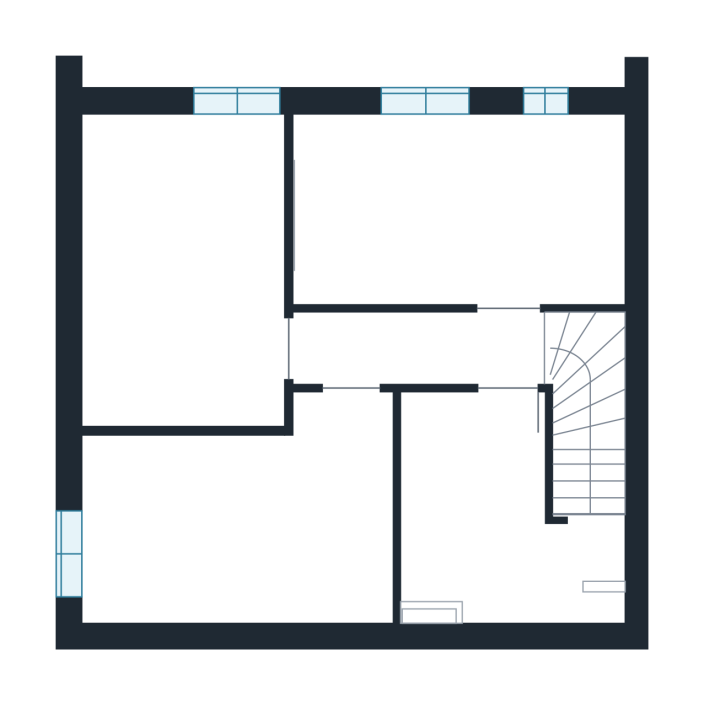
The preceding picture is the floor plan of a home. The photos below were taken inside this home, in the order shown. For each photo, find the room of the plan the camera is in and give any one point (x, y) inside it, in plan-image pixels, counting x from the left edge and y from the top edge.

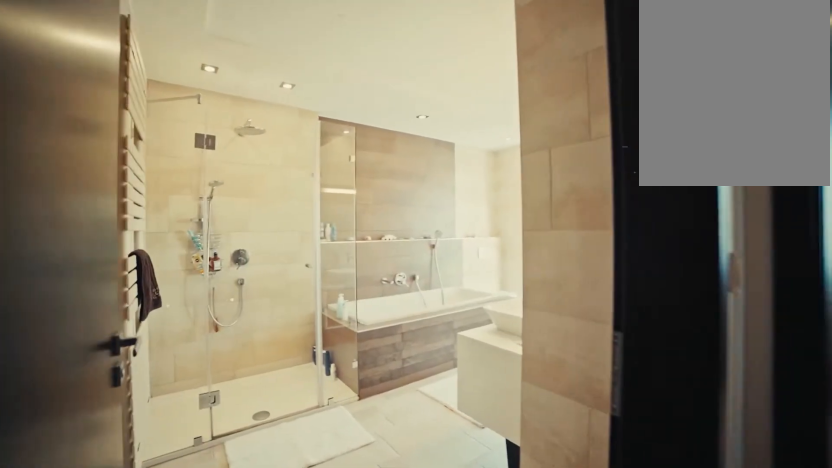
(348, 384)
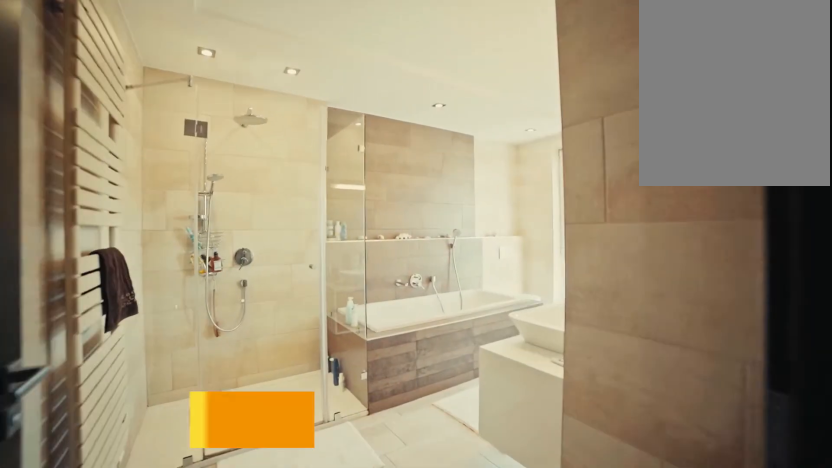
(340, 394)
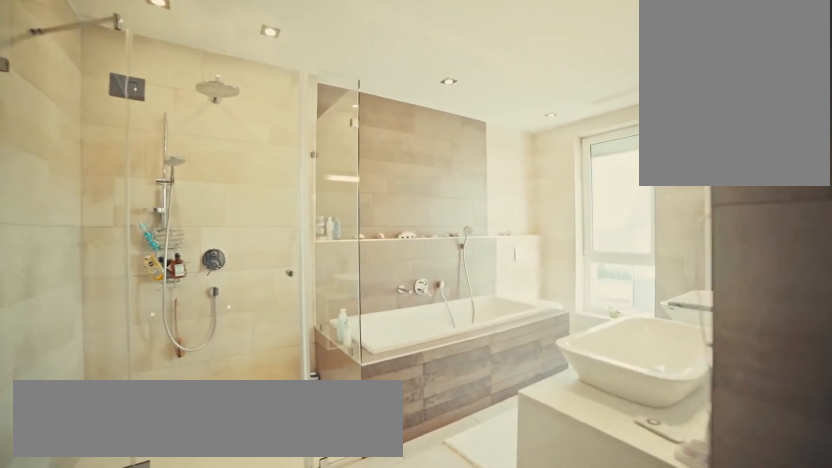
(317, 422)
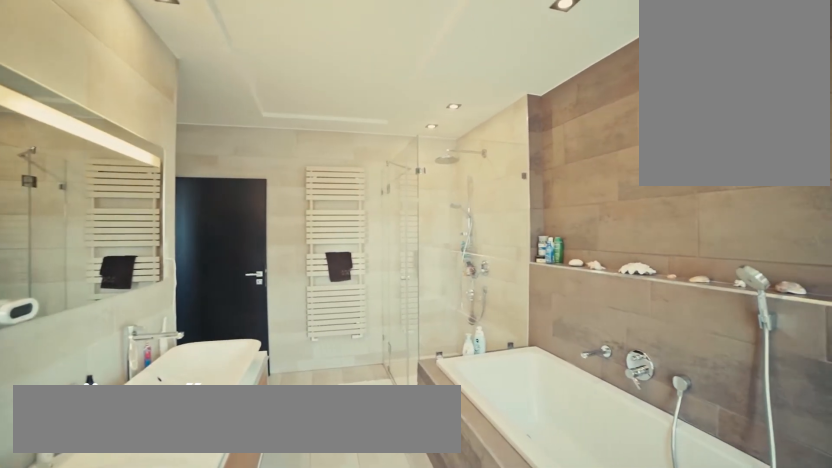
(124, 581)
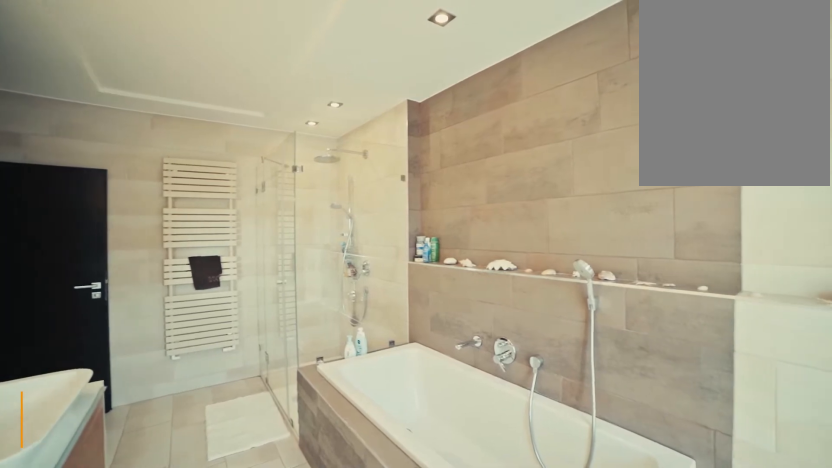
(123, 581)
